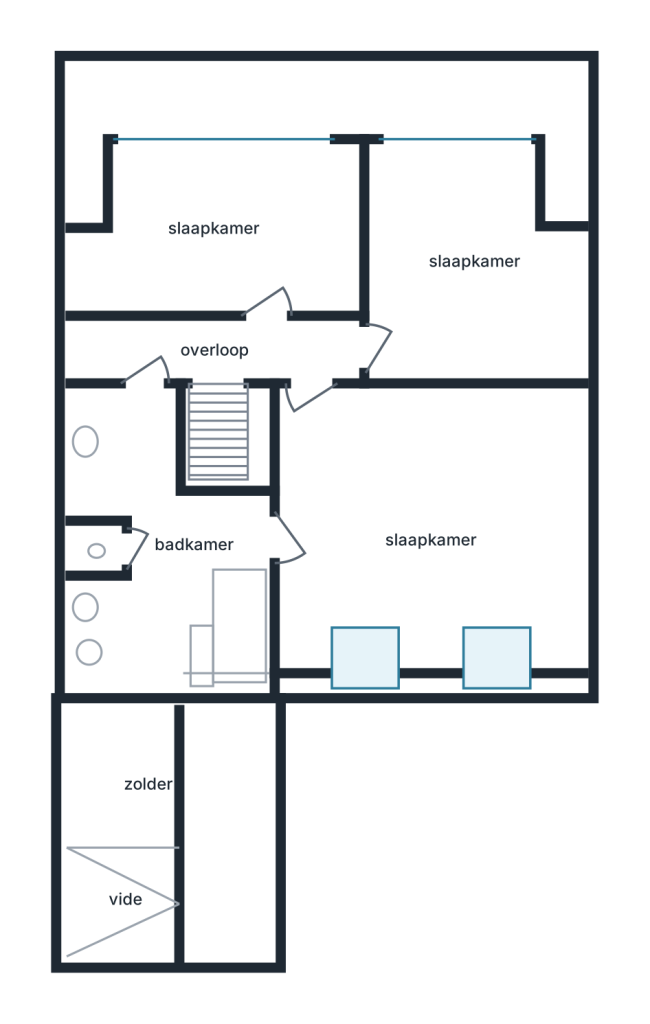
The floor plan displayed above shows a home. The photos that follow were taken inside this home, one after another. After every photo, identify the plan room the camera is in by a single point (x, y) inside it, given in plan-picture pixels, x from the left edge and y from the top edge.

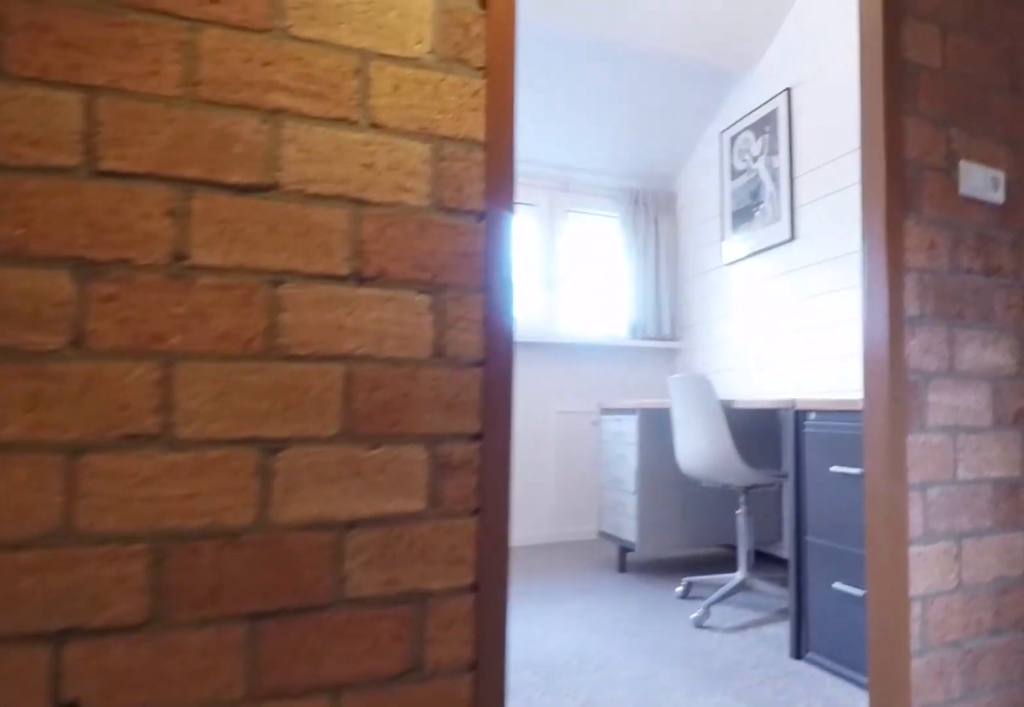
(159, 346)
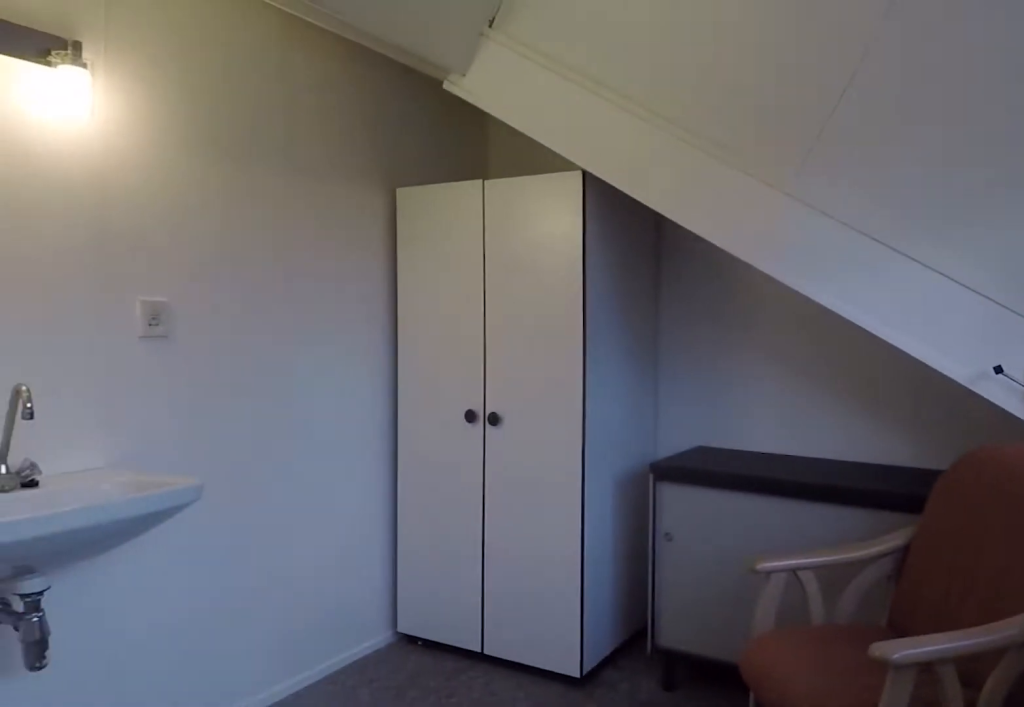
(194, 224)
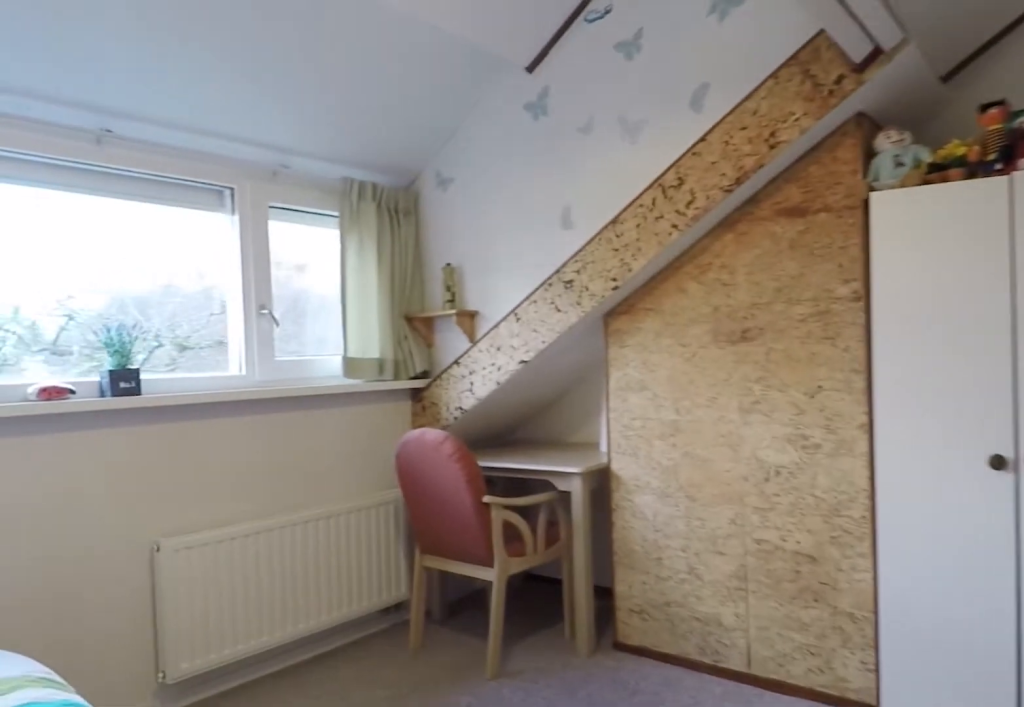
(452, 164)
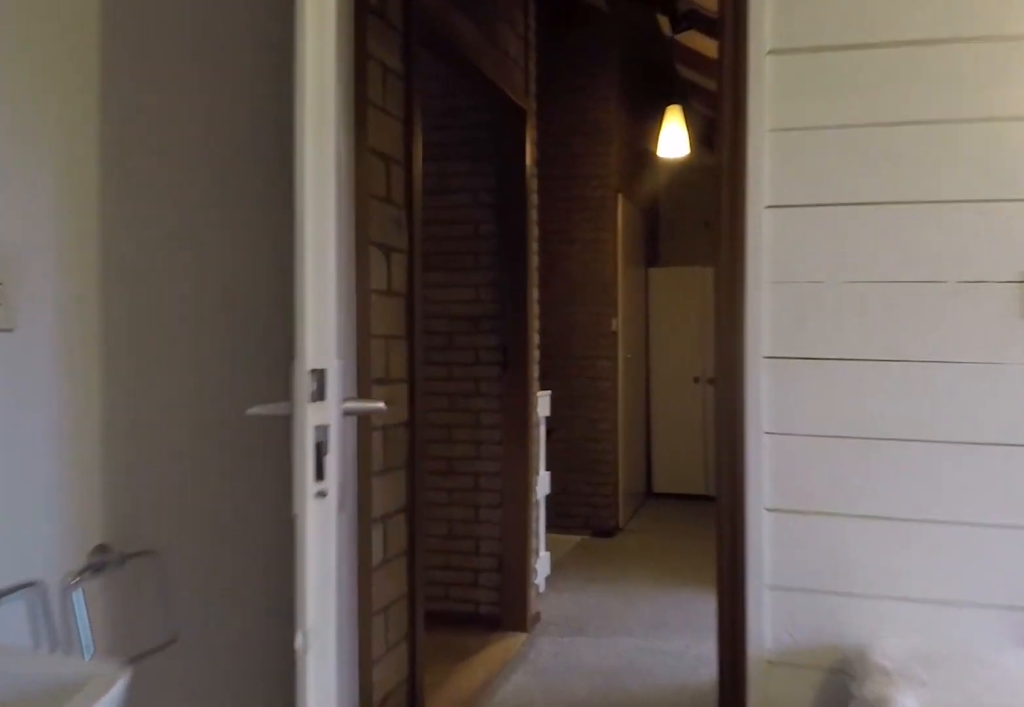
(452, 164)
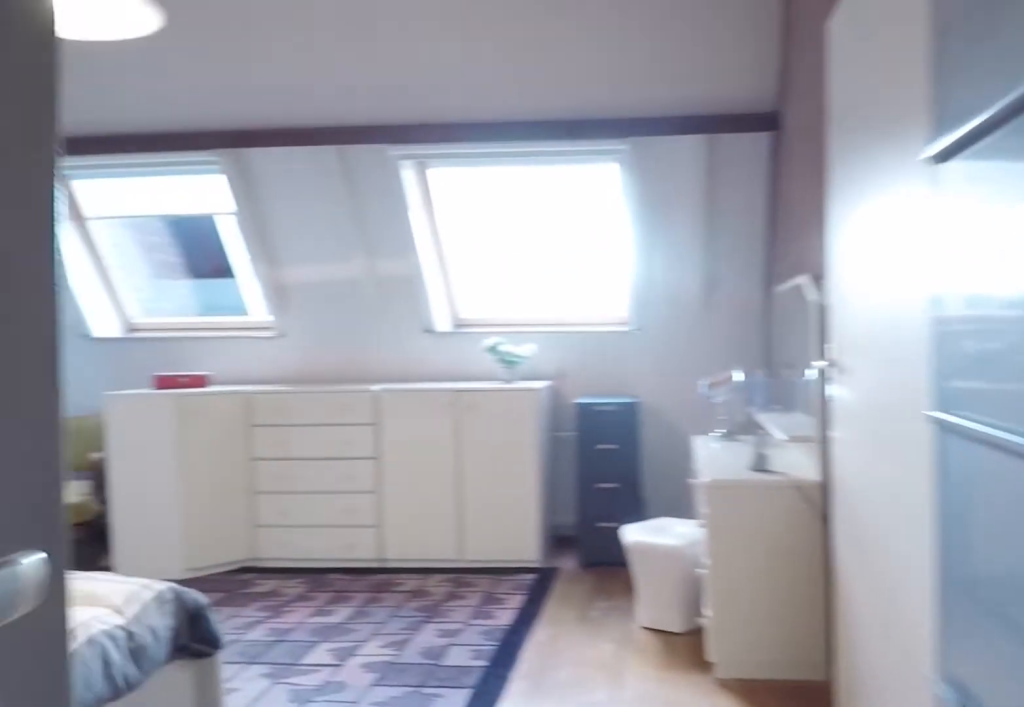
(428, 586)
